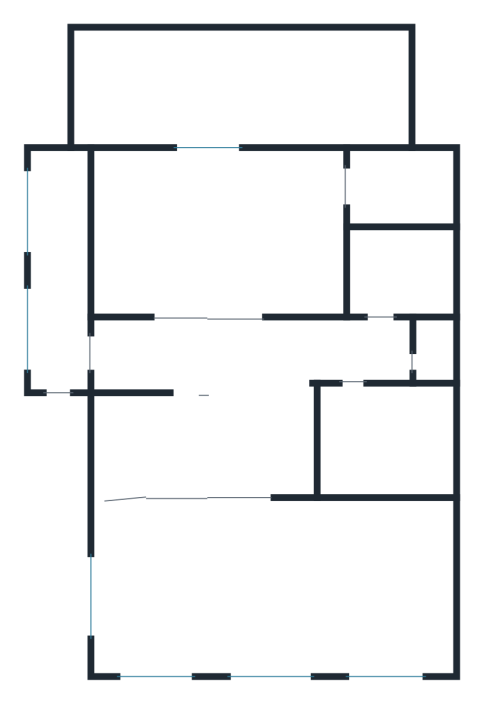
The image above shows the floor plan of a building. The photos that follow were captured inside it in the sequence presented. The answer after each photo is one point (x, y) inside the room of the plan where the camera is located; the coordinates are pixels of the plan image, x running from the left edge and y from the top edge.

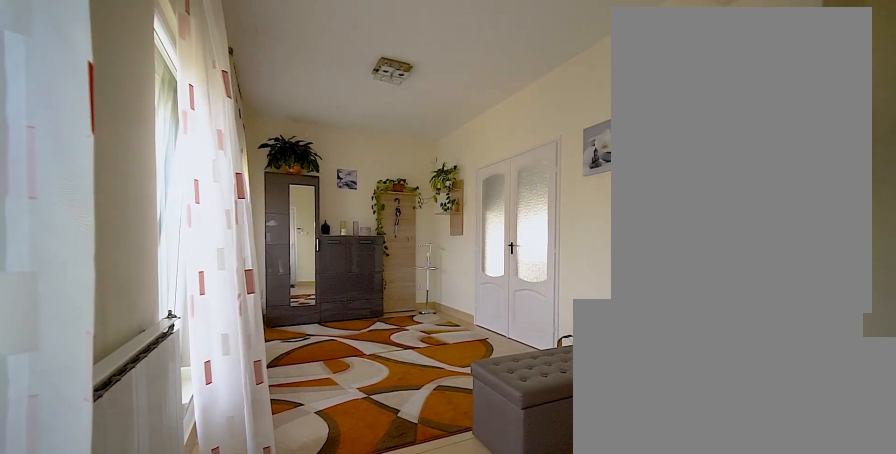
(59, 309)
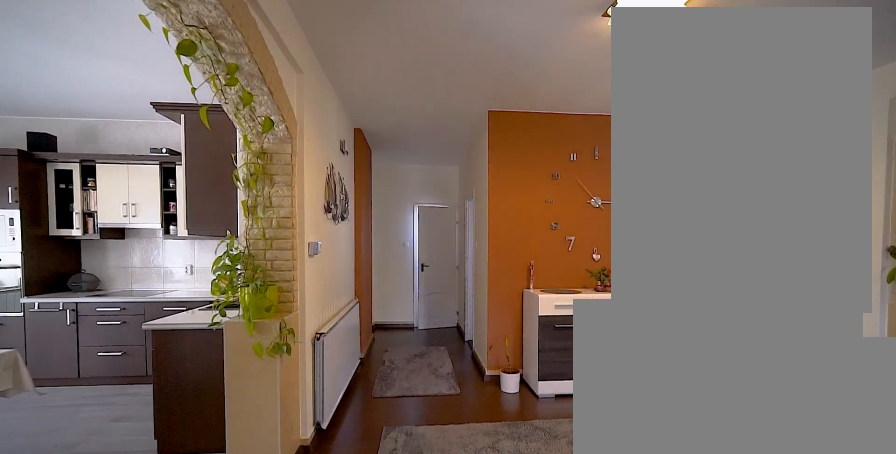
(227, 410)
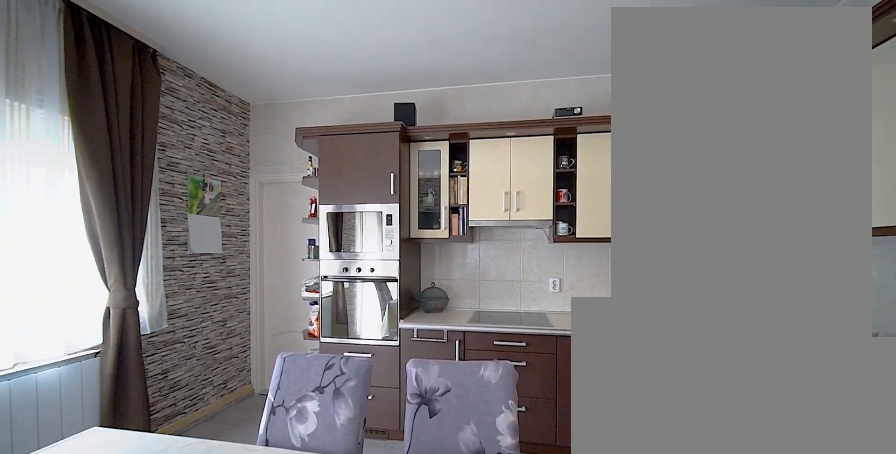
(222, 245)
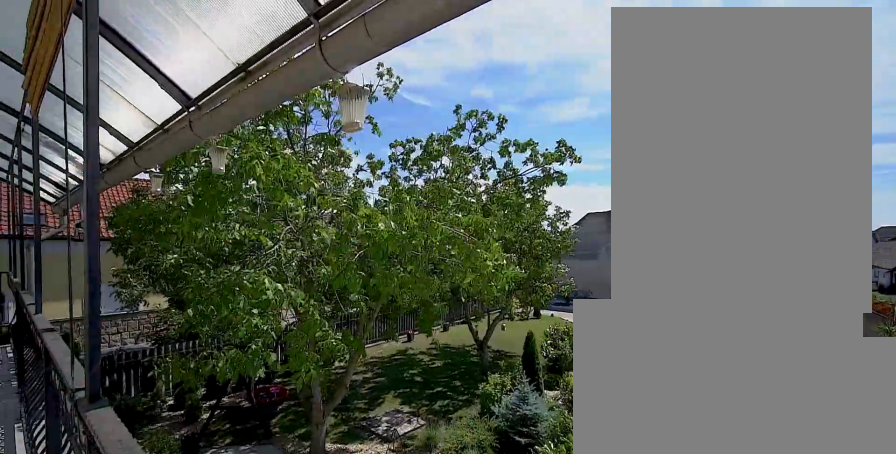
(256, 82)
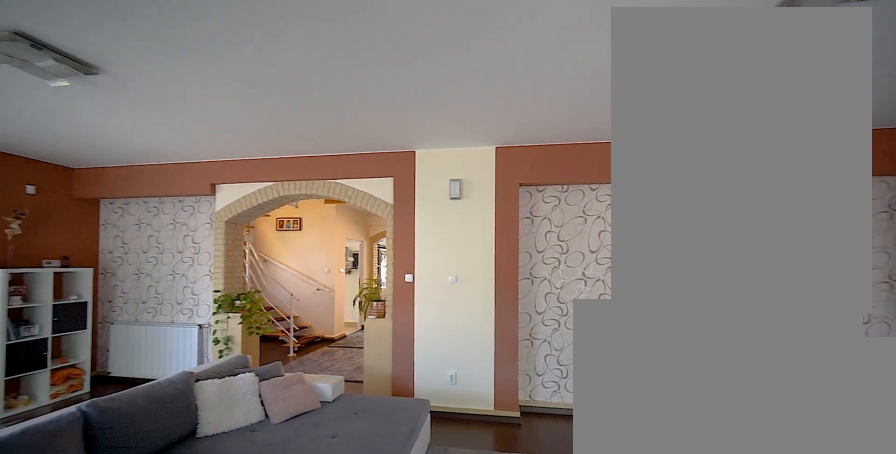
(280, 587)
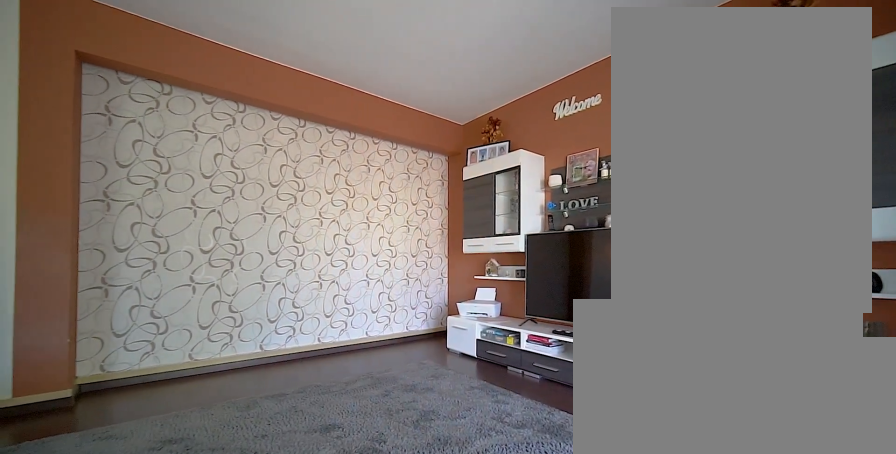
(280, 587)
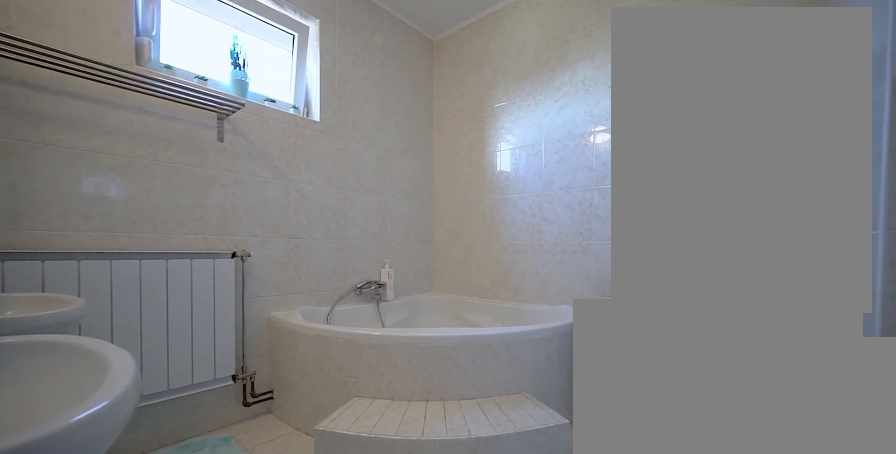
(391, 436)
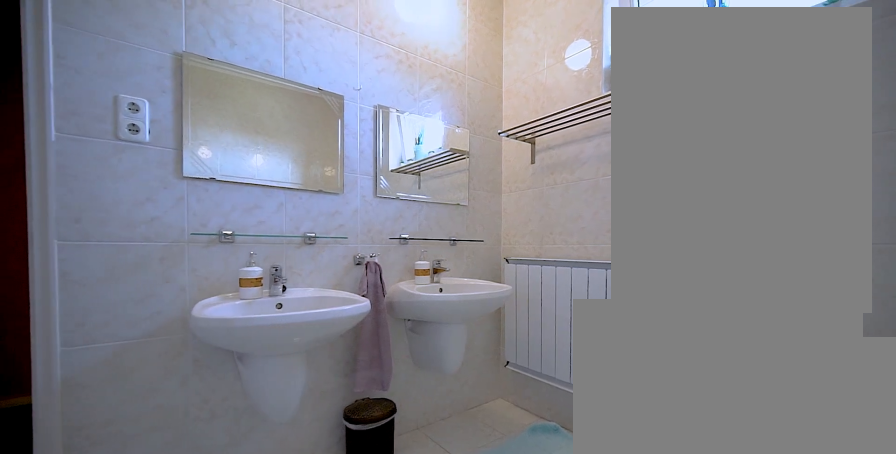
(391, 436)
